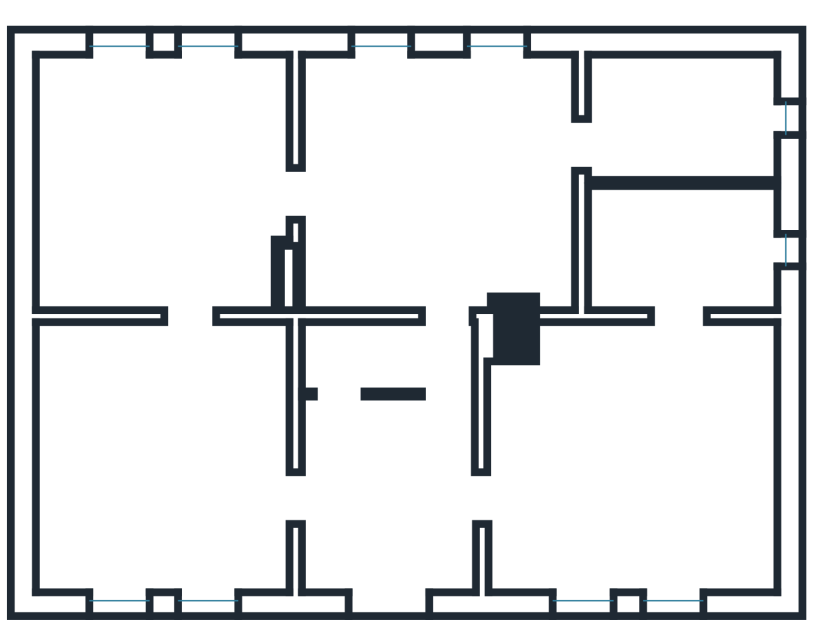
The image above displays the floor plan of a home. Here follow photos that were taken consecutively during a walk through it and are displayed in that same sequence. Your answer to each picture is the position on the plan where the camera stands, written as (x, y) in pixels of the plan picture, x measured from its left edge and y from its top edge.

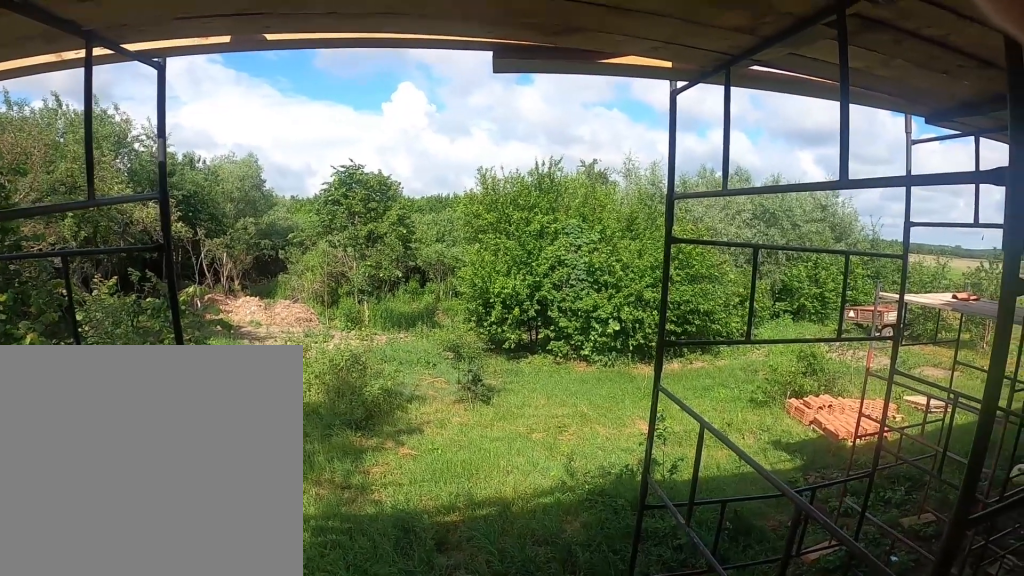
(164, 119)
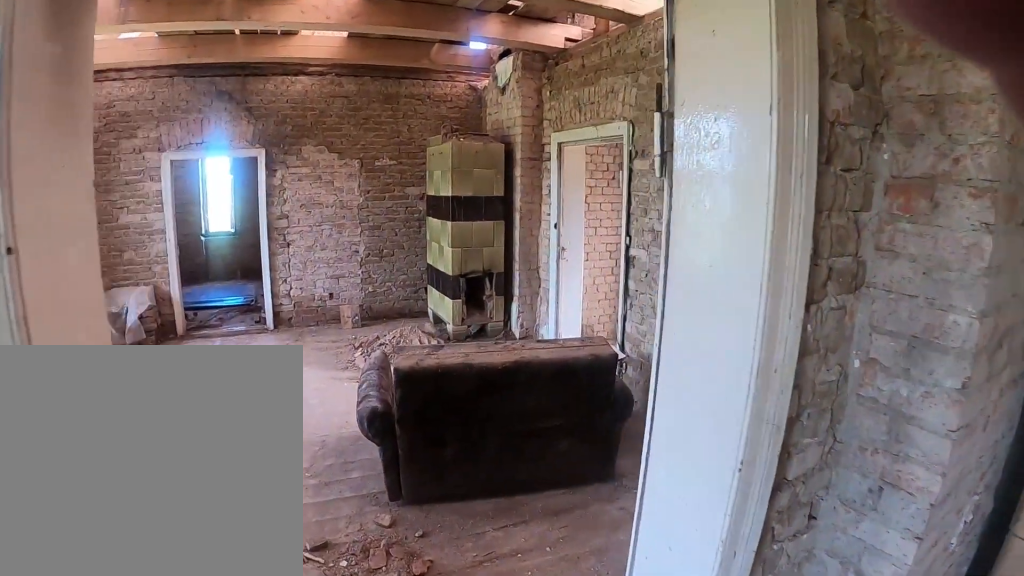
(252, 186)
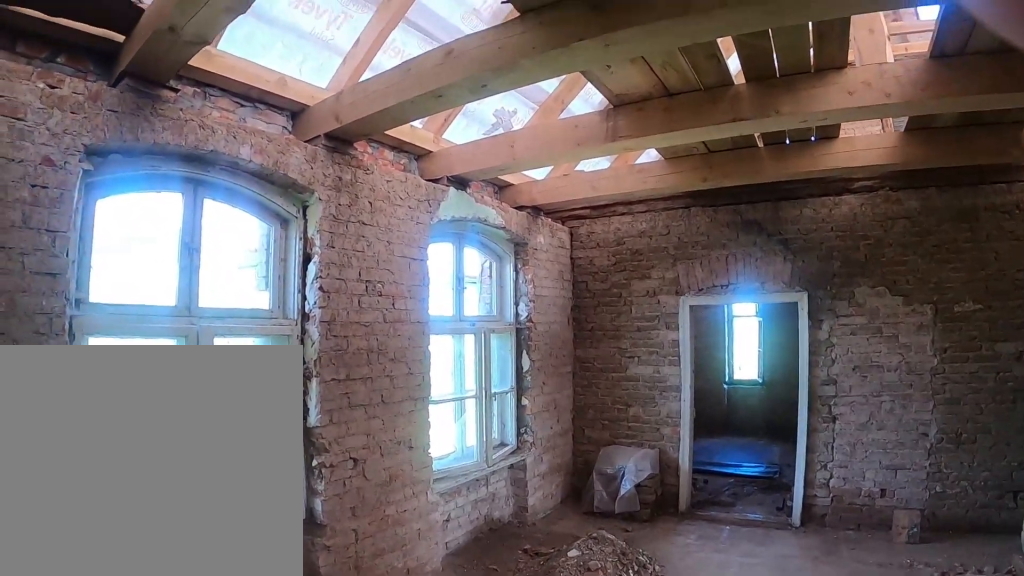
(349, 182)
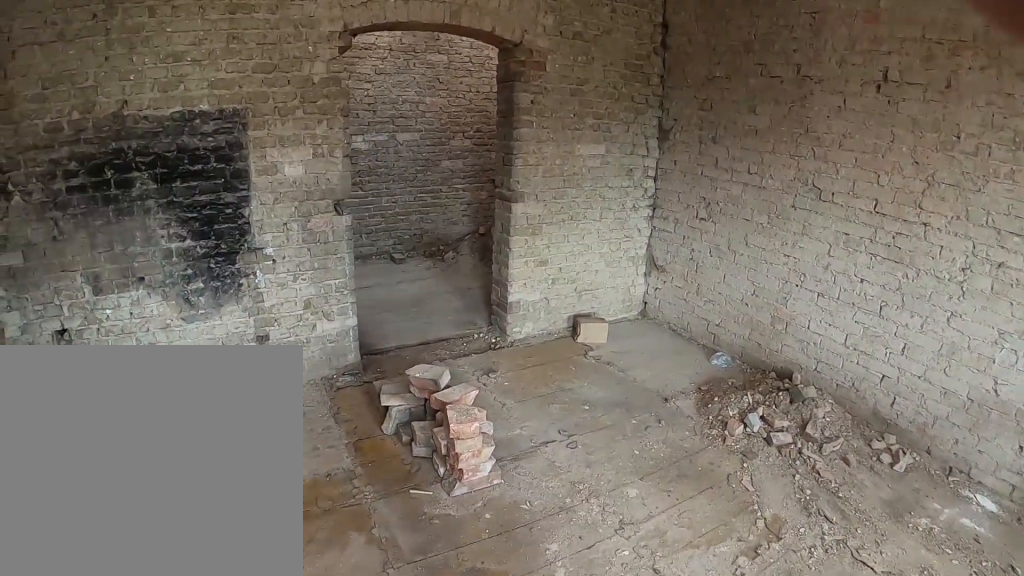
(563, 437)
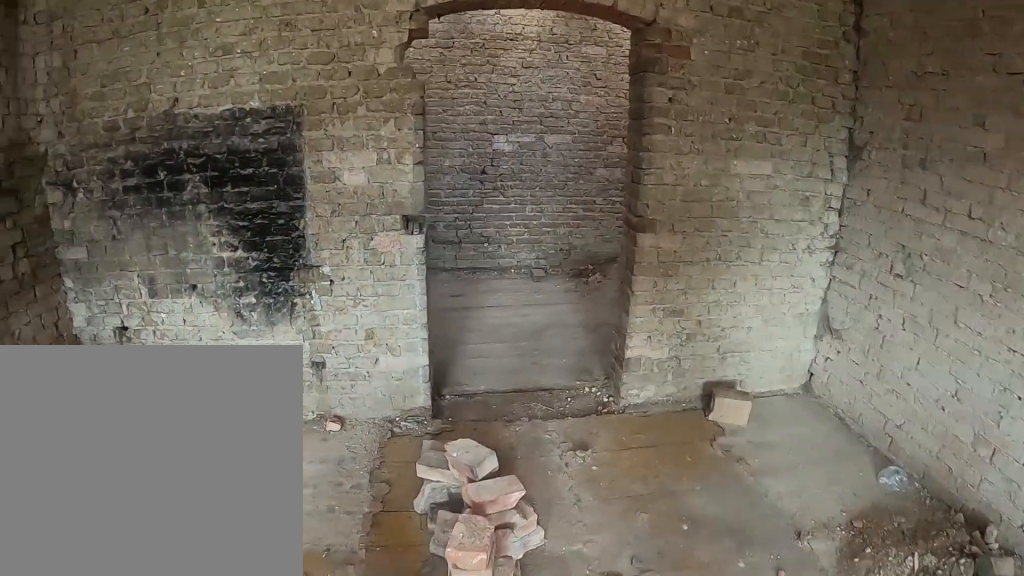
(588, 423)
